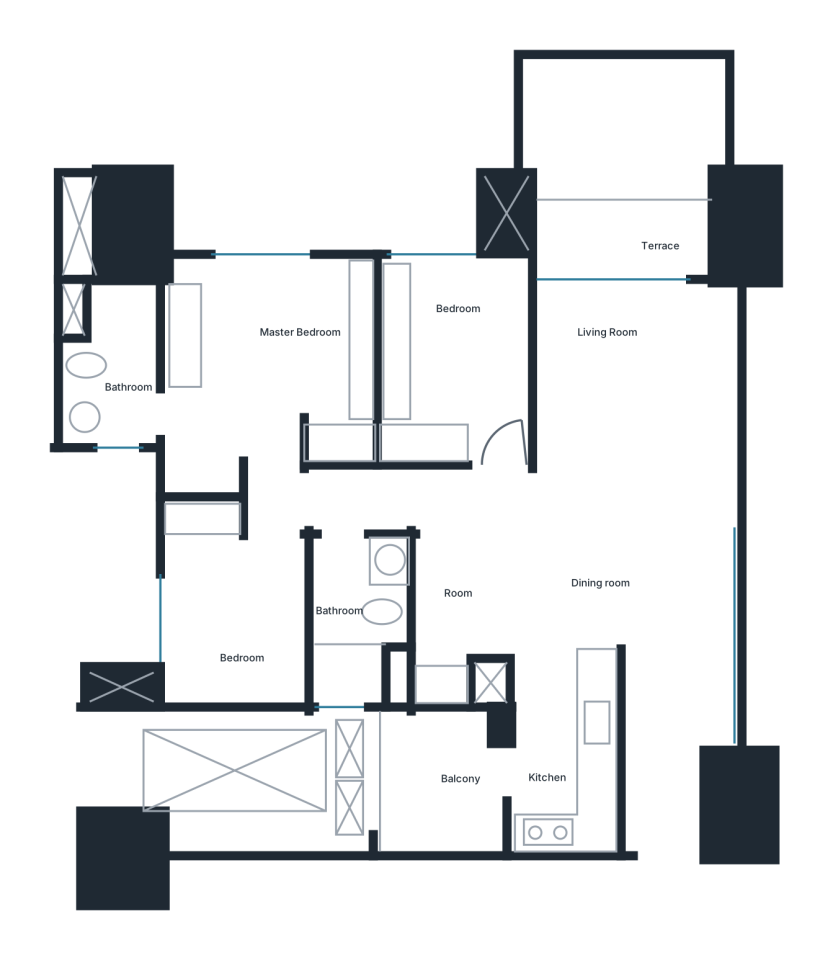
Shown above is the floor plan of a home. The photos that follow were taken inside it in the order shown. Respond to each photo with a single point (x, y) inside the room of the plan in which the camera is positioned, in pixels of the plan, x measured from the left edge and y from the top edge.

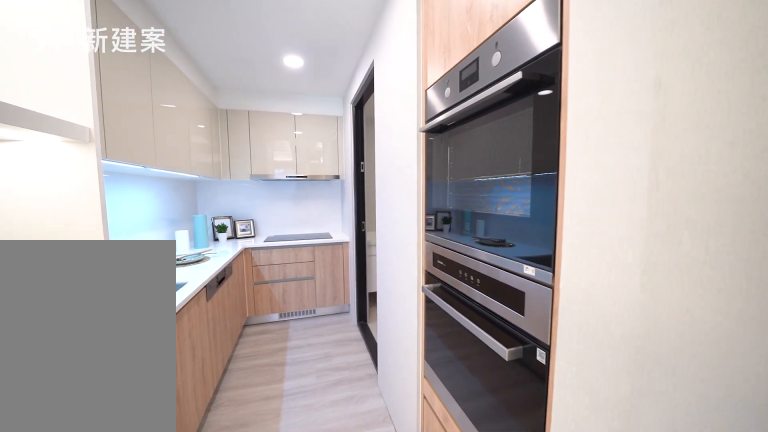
(567, 750)
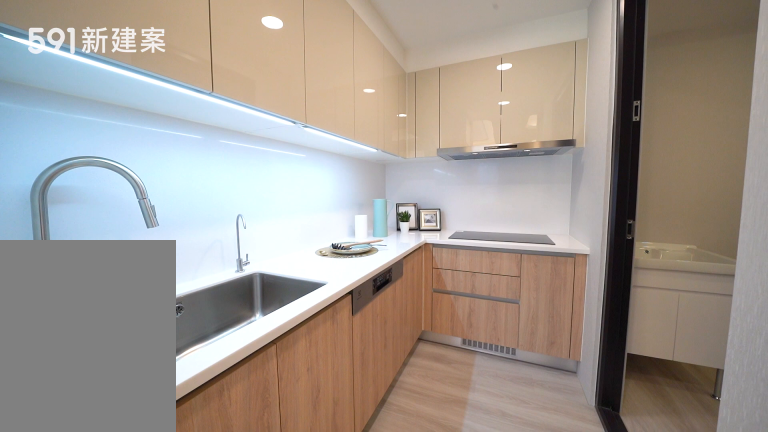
(567, 750)
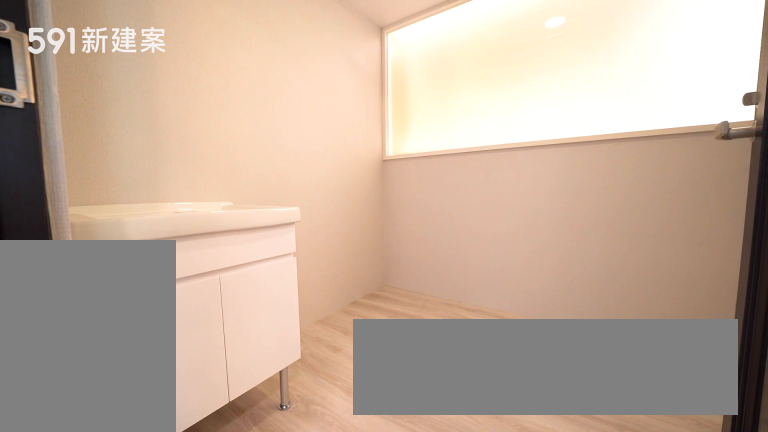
(442, 781)
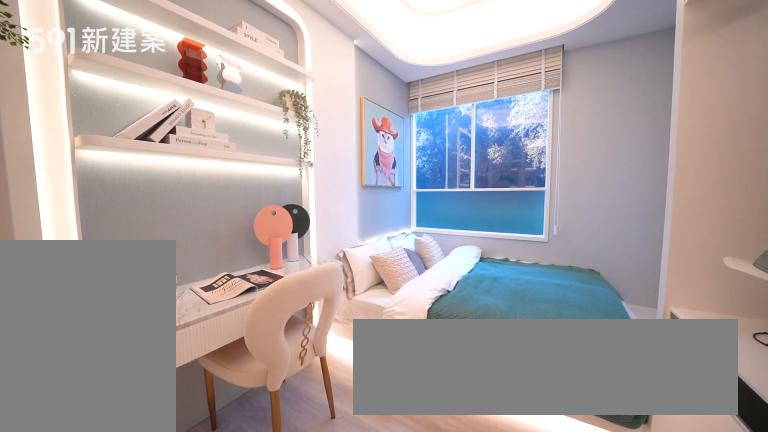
(450, 355)
